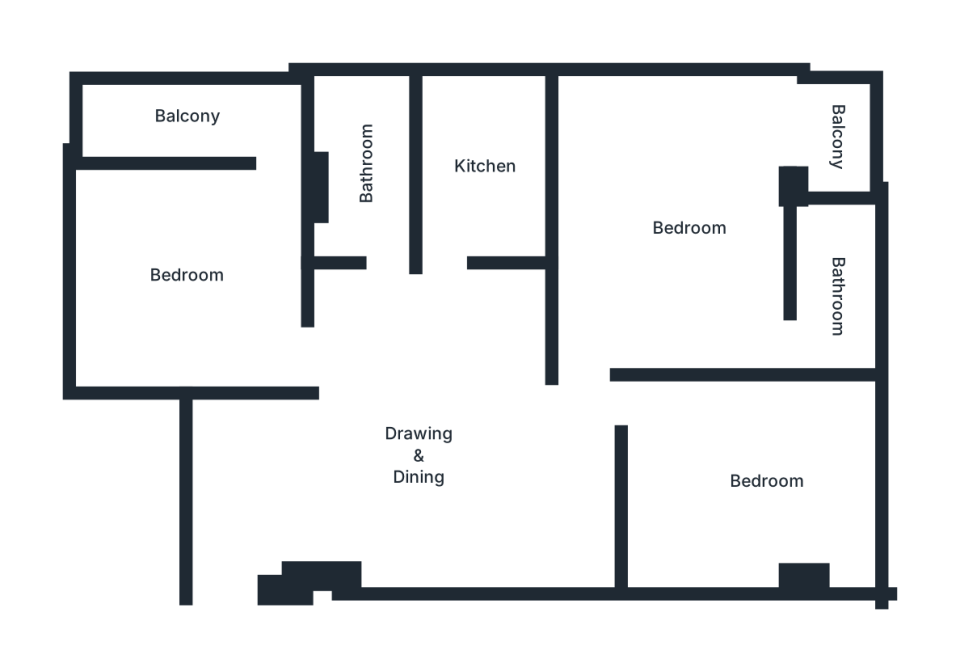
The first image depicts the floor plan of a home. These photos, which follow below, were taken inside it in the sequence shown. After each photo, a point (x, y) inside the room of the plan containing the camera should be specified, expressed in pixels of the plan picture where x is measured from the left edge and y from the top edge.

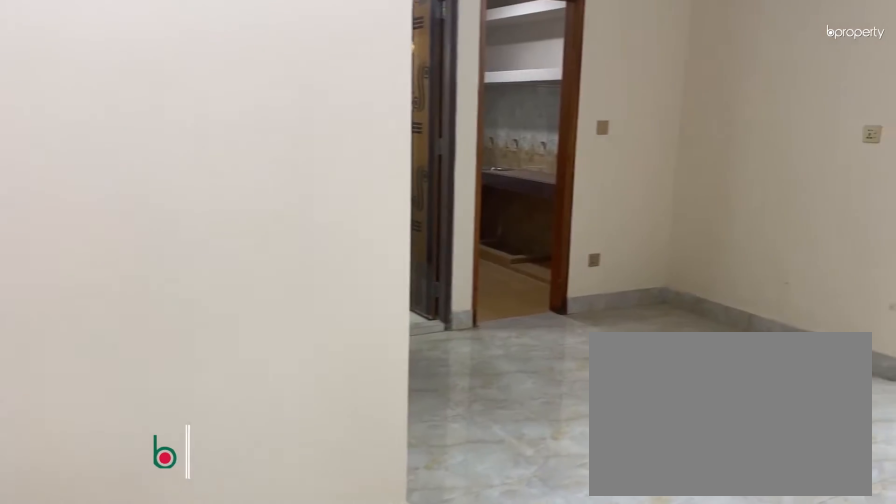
(428, 463)
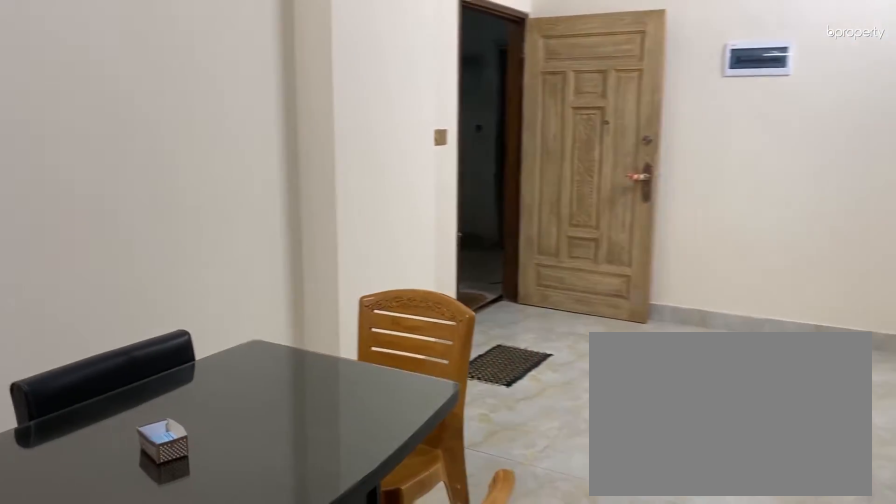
(427, 463)
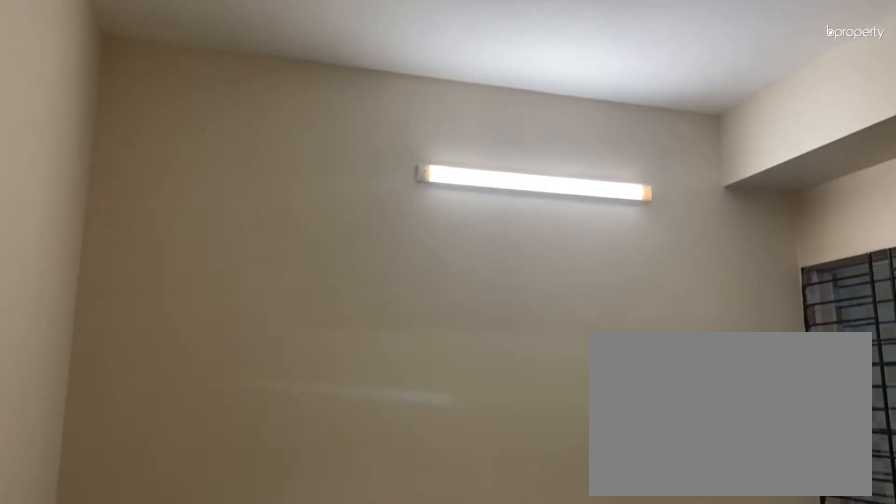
(194, 277)
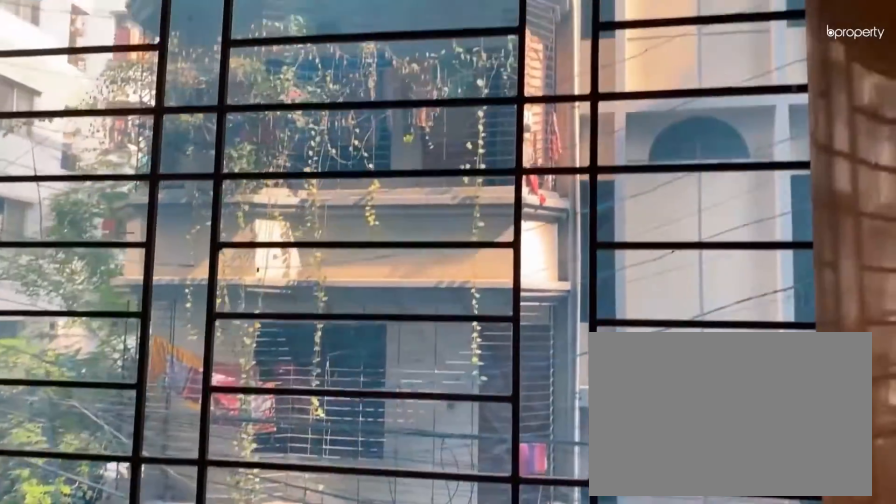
(205, 113)
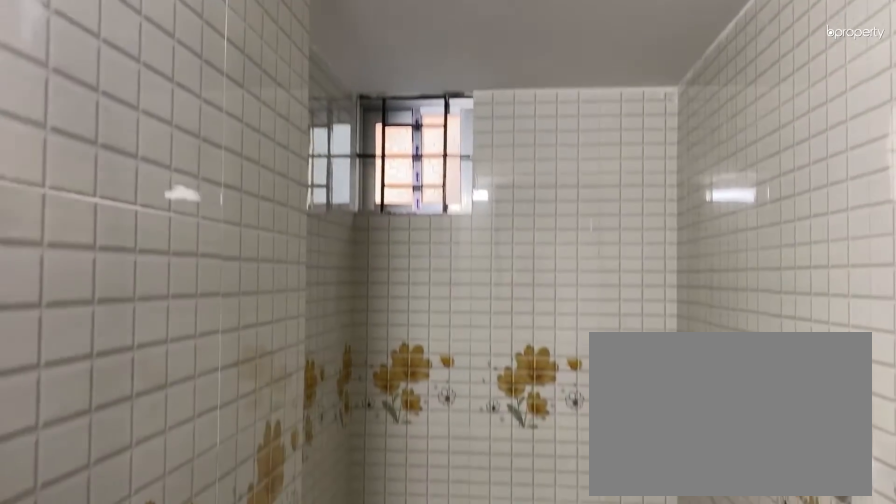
(369, 160)
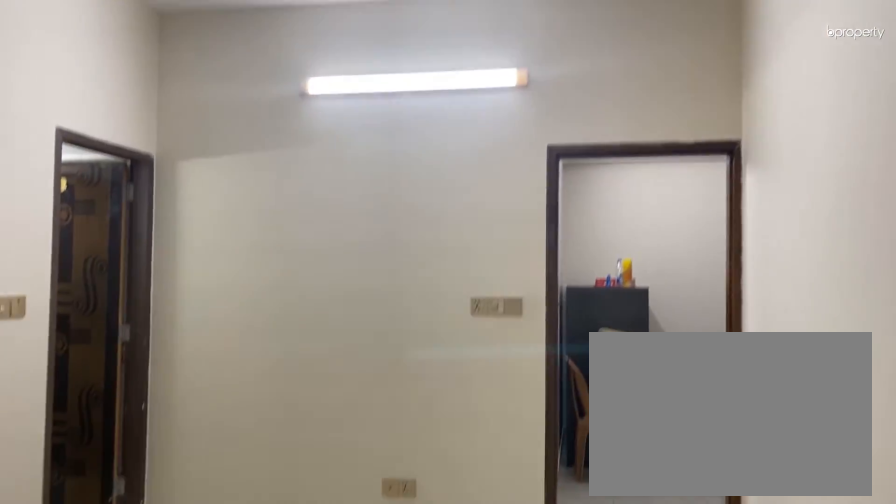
(690, 227)
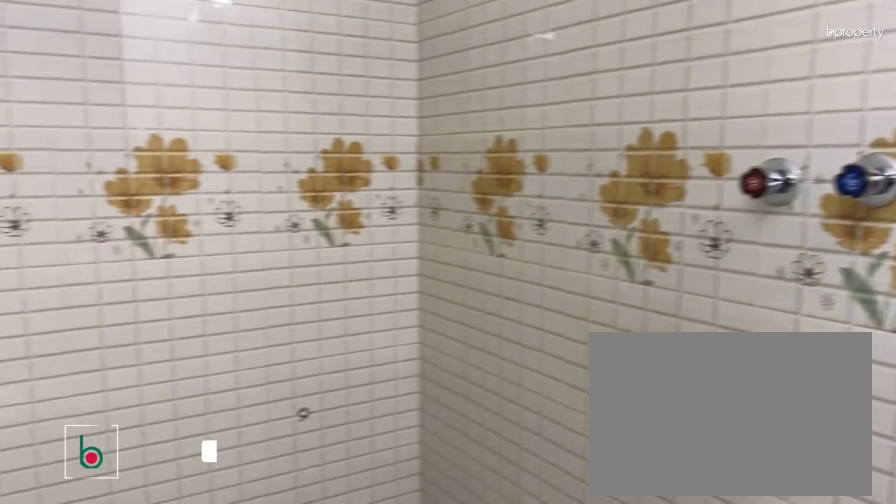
(839, 282)
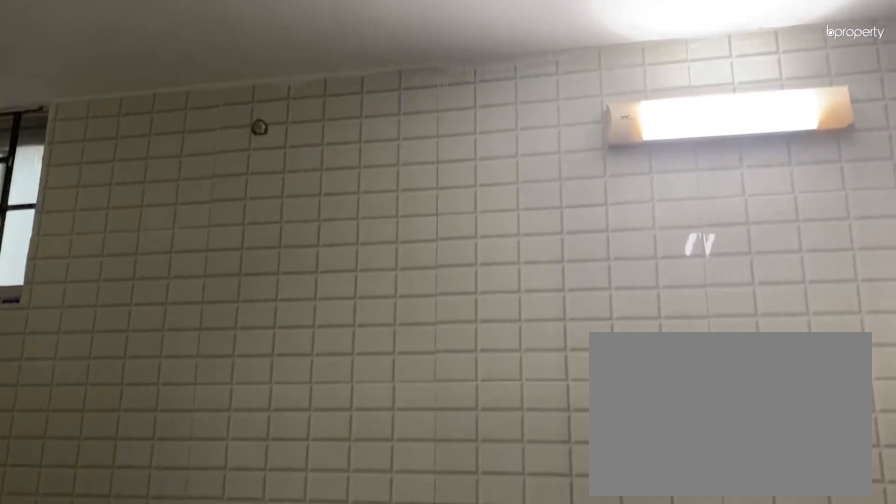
(839, 282)
